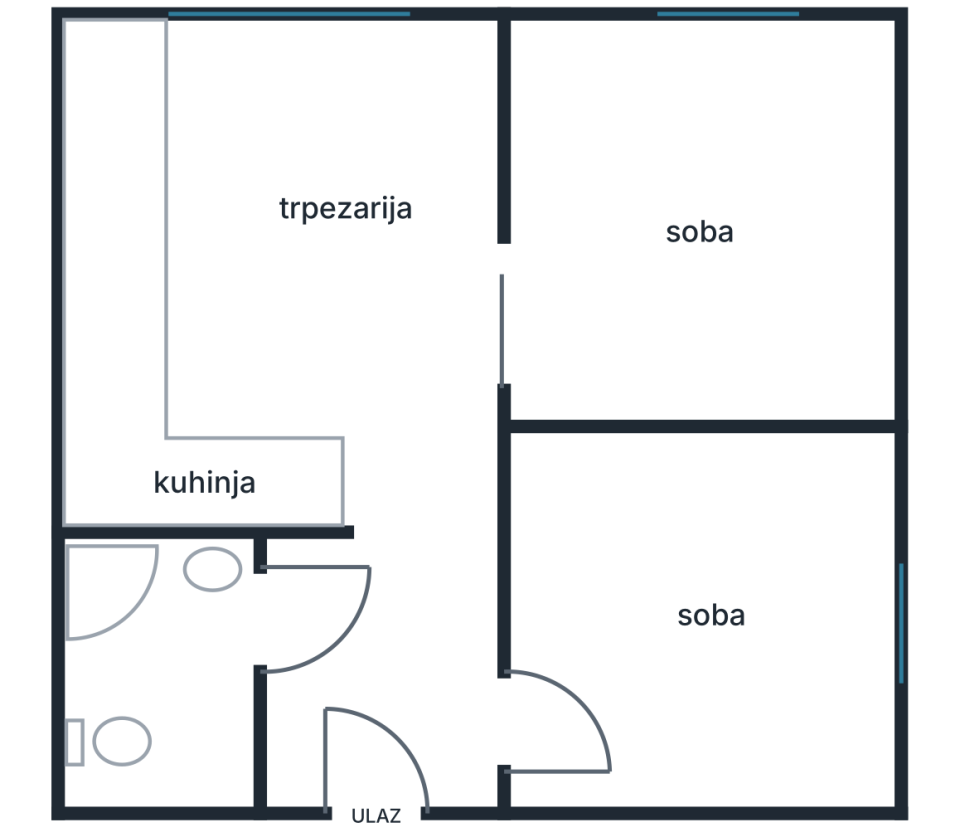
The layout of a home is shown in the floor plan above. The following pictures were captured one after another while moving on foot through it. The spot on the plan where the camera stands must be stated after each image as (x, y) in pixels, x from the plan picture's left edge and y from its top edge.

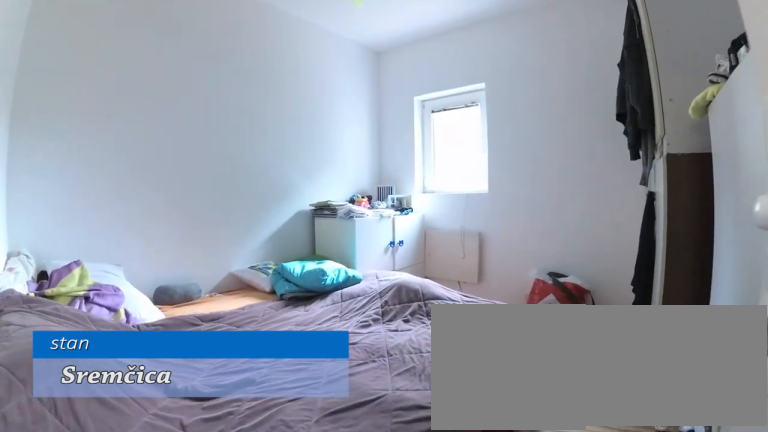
(519, 754)
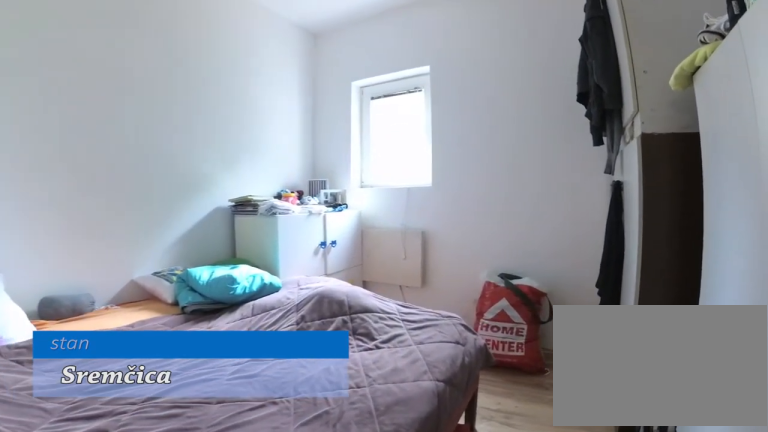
(553, 751)
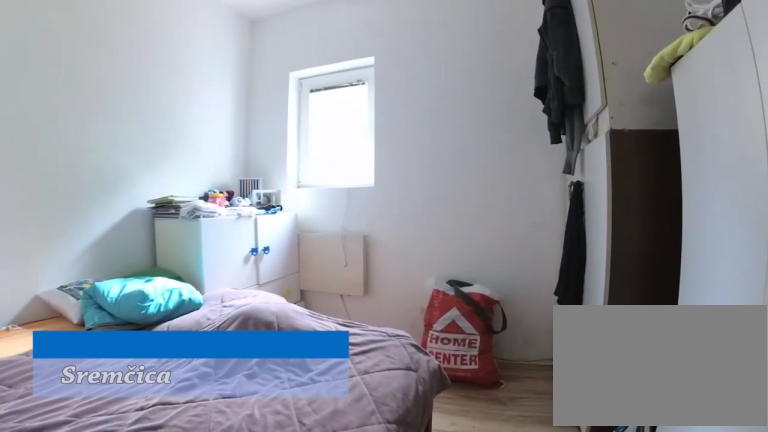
(574, 746)
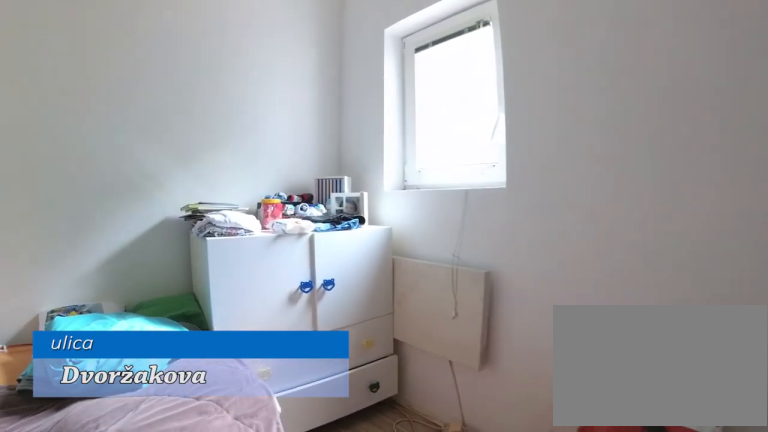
(743, 700)
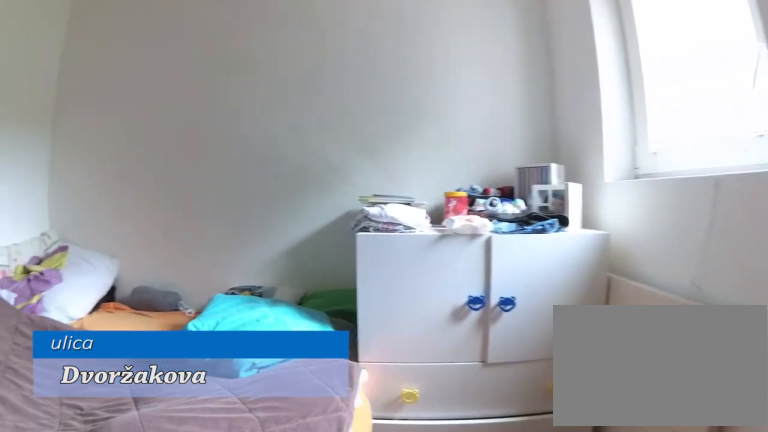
(773, 684)
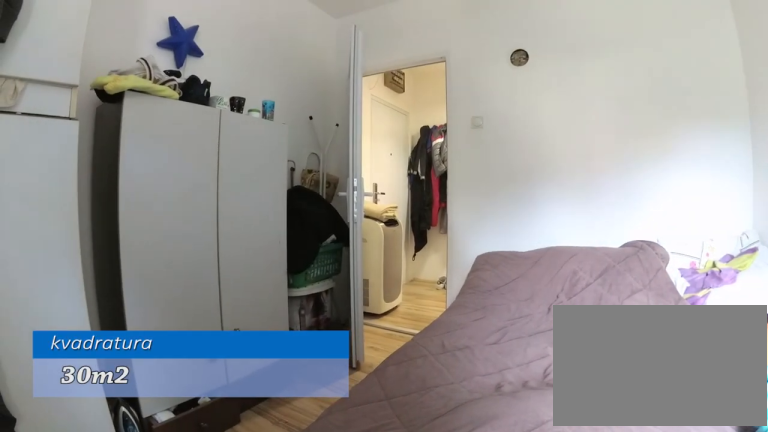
(814, 618)
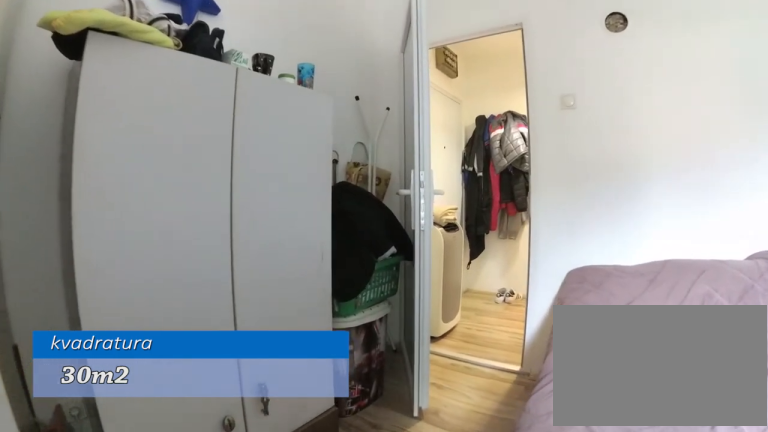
(790, 660)
